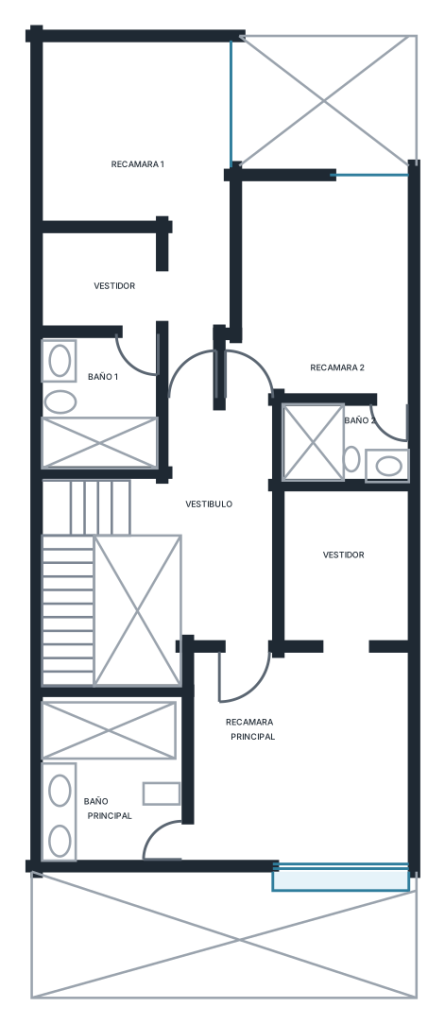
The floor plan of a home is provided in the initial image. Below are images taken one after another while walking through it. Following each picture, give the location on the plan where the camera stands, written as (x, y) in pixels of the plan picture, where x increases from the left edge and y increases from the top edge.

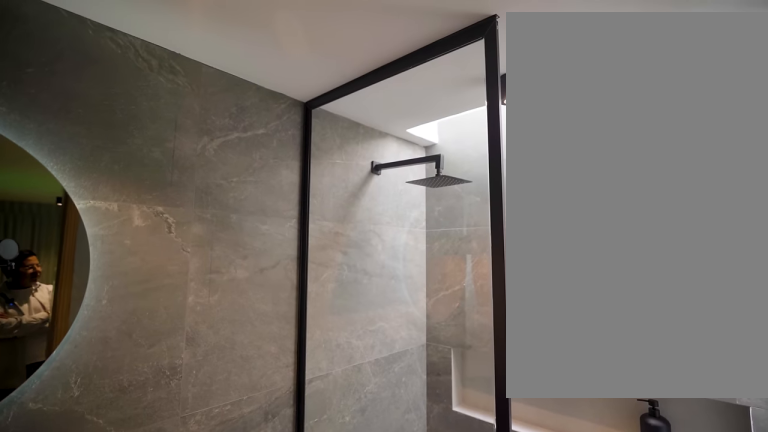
(389, 417)
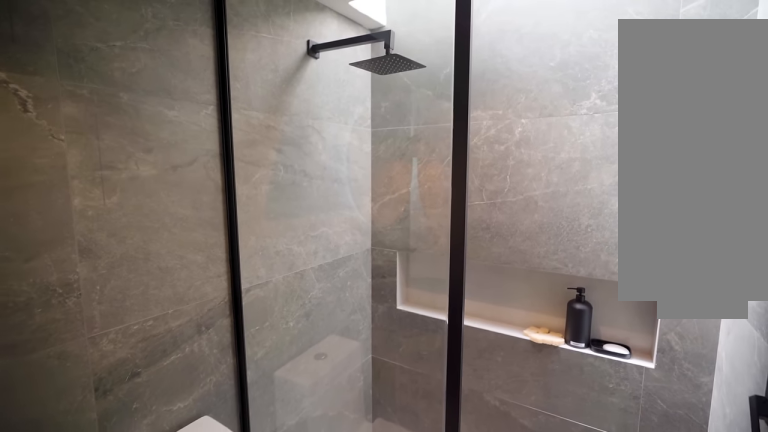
(388, 421)
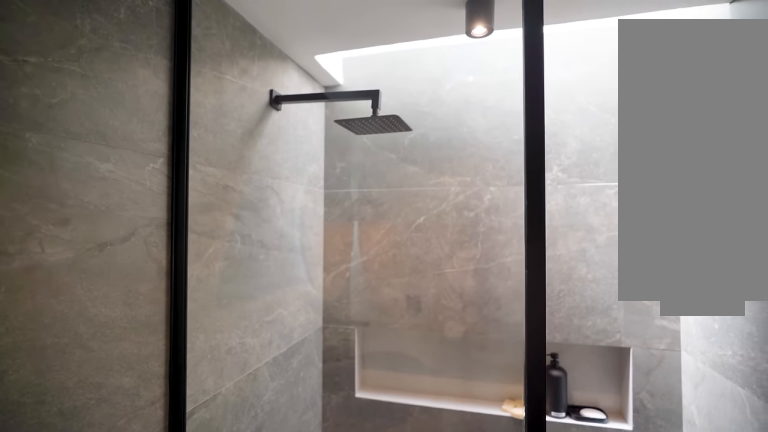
(384, 428)
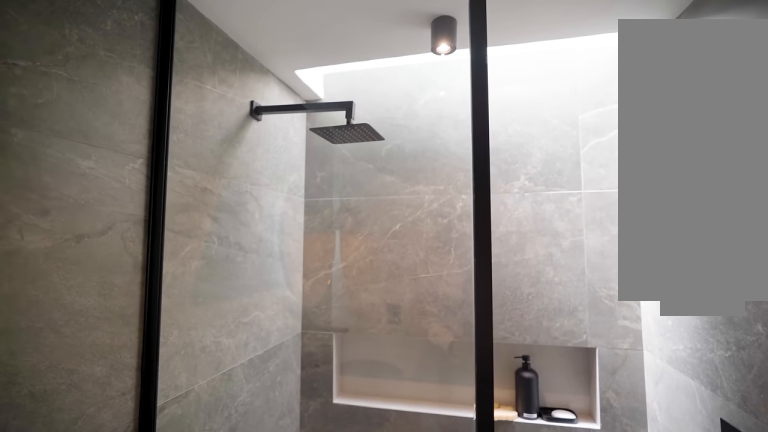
(384, 426)
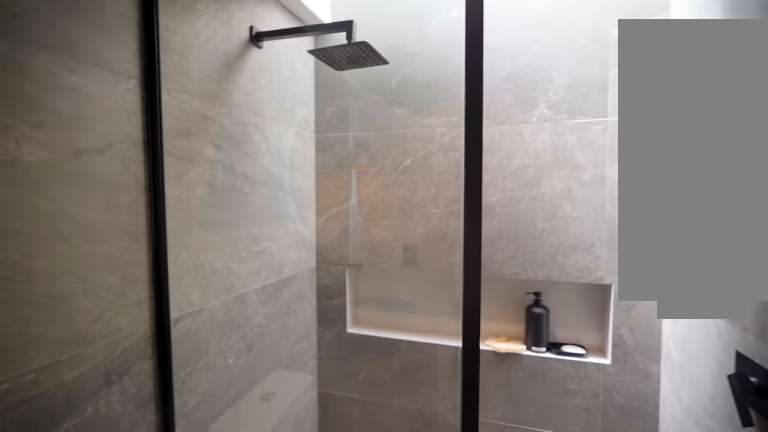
(372, 441)
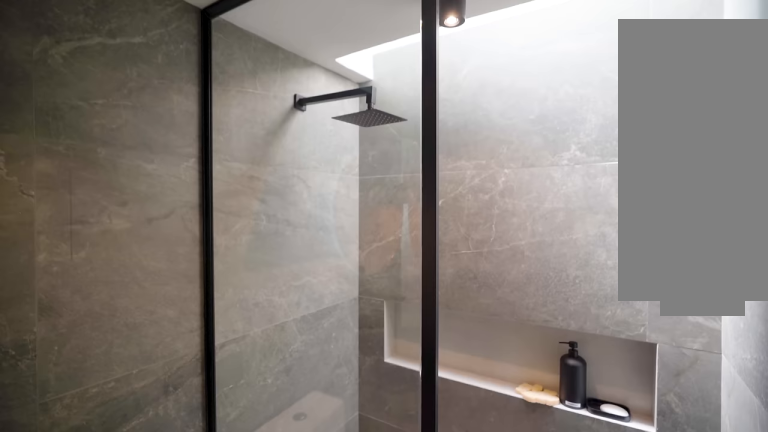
(375, 438)
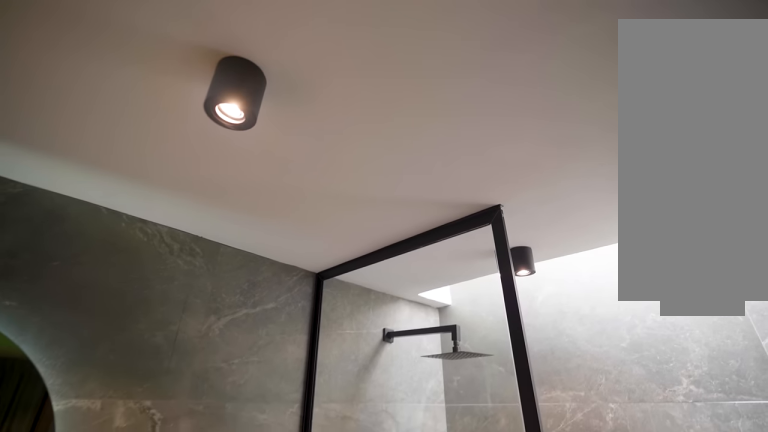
(379, 429)
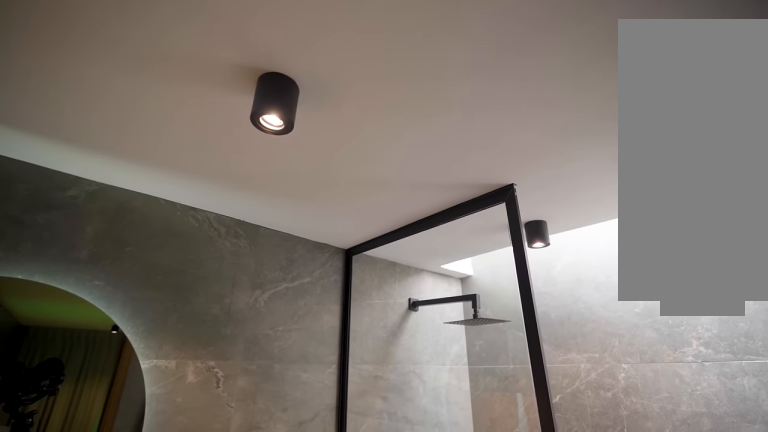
(380, 429)
